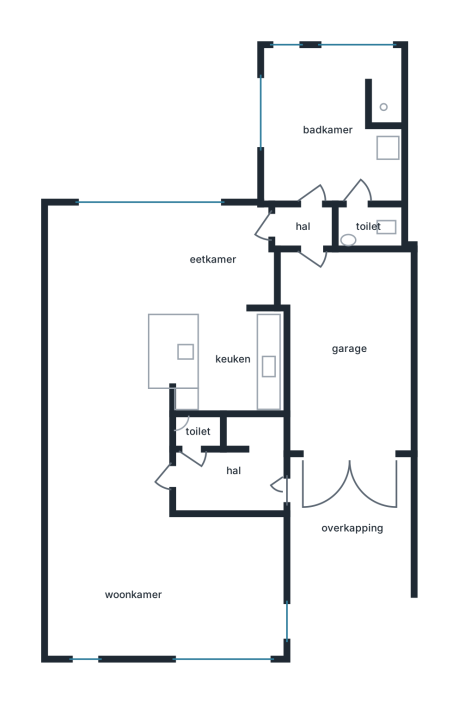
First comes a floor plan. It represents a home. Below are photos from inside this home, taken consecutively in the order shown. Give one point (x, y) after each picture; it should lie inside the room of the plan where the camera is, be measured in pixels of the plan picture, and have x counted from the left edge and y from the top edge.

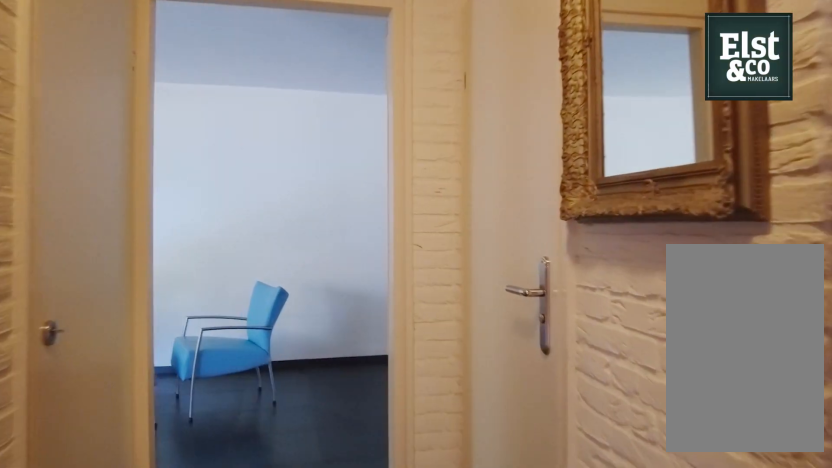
(227, 481)
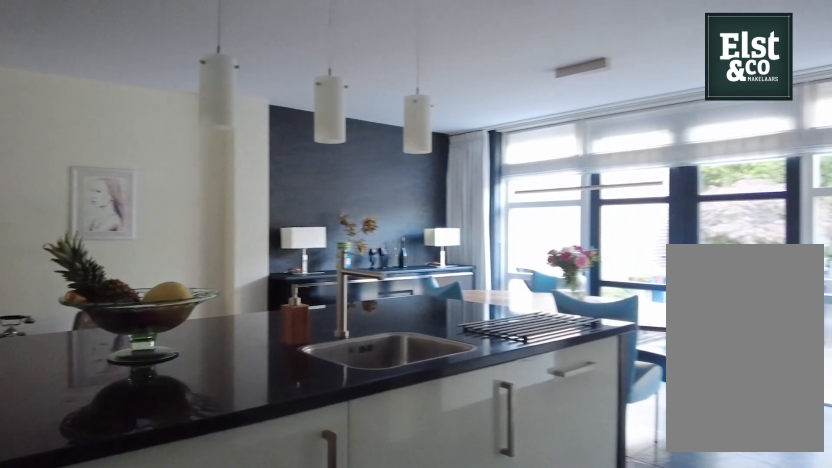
(165, 310)
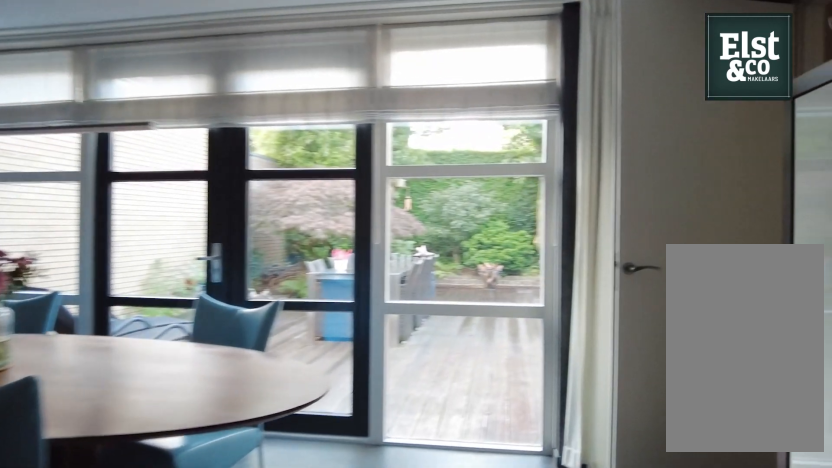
(165, 310)
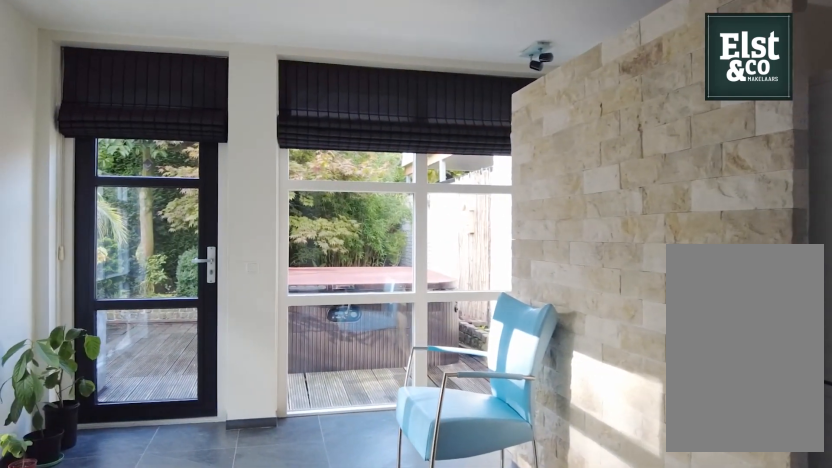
(332, 125)
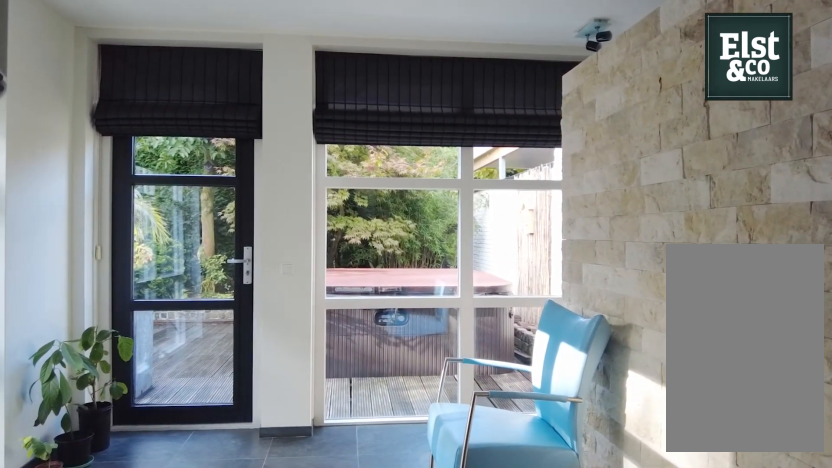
(332, 125)
